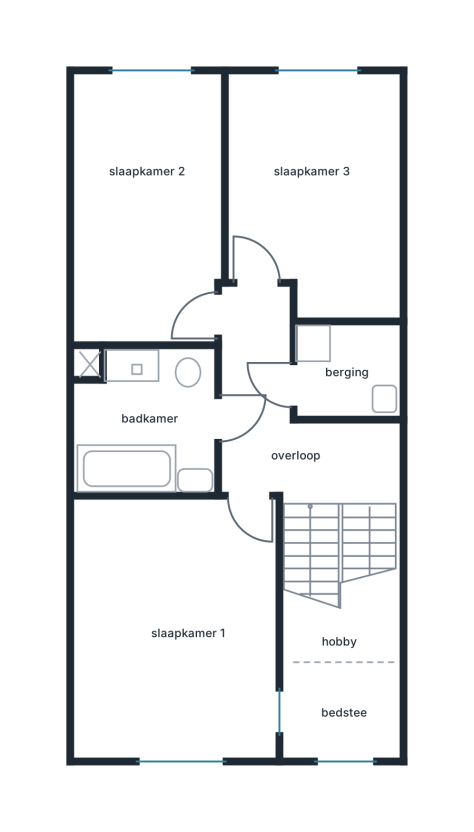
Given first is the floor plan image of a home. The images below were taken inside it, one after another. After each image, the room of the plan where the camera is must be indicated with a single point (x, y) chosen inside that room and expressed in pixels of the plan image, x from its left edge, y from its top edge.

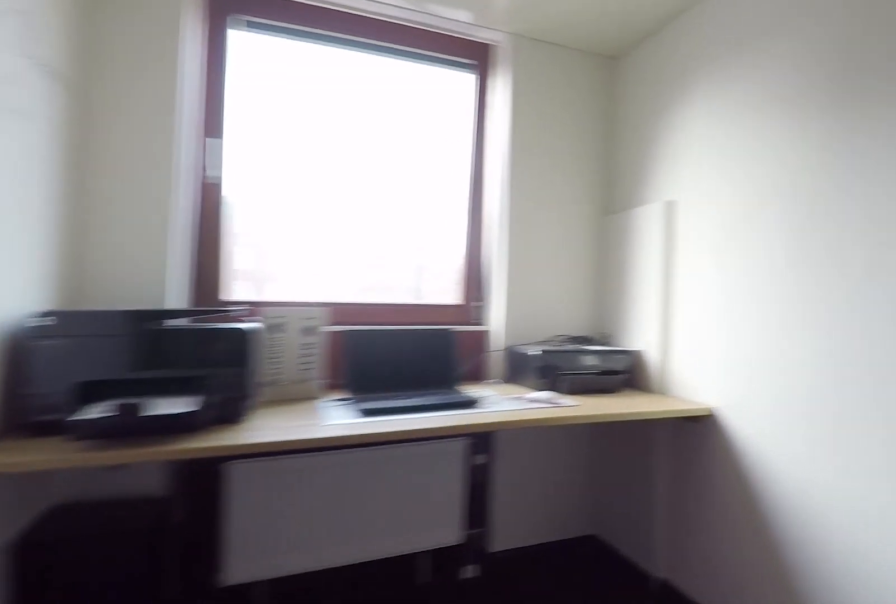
(343, 671)
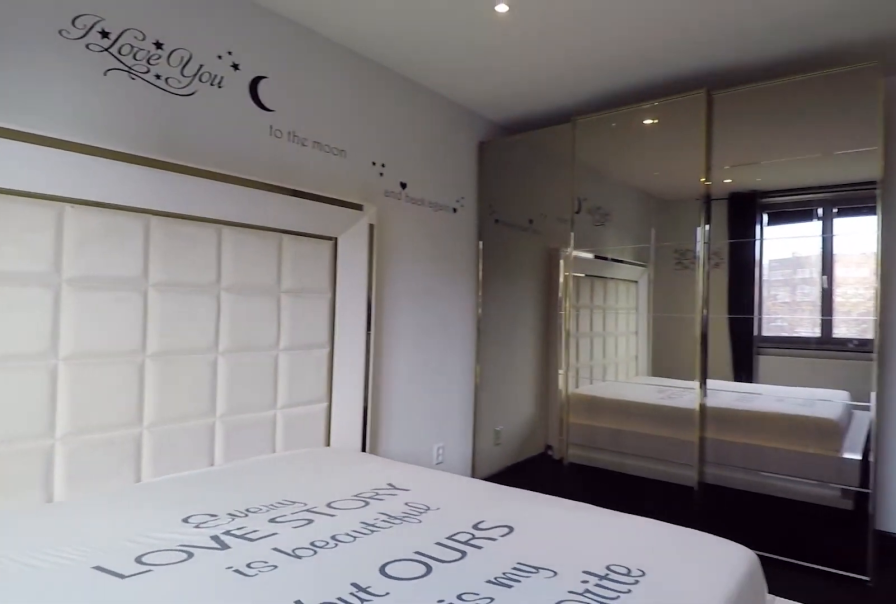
(178, 627)
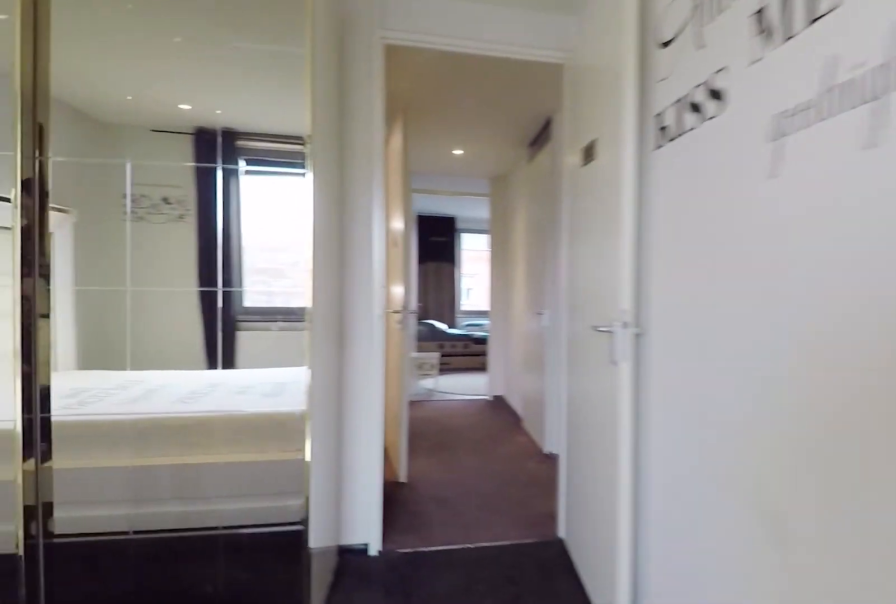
(178, 627)
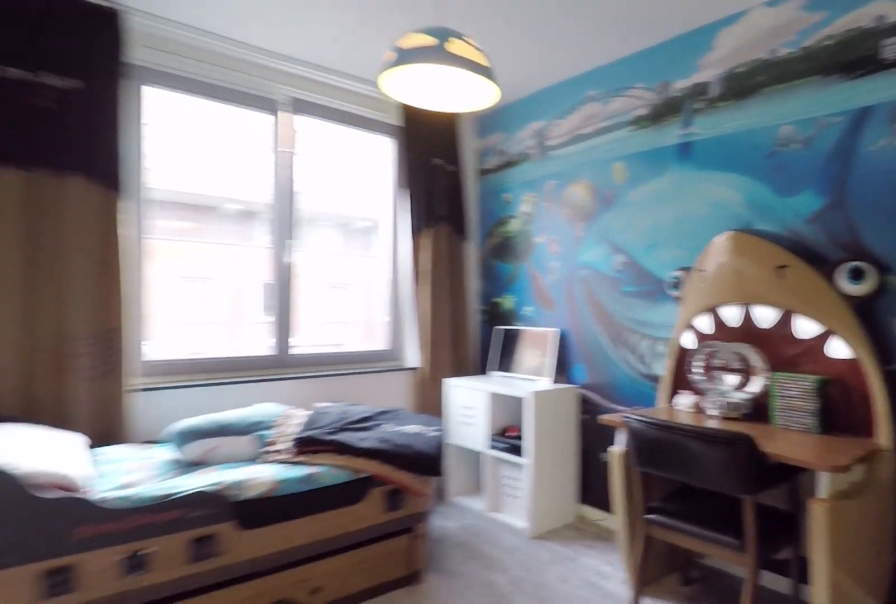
(315, 191)
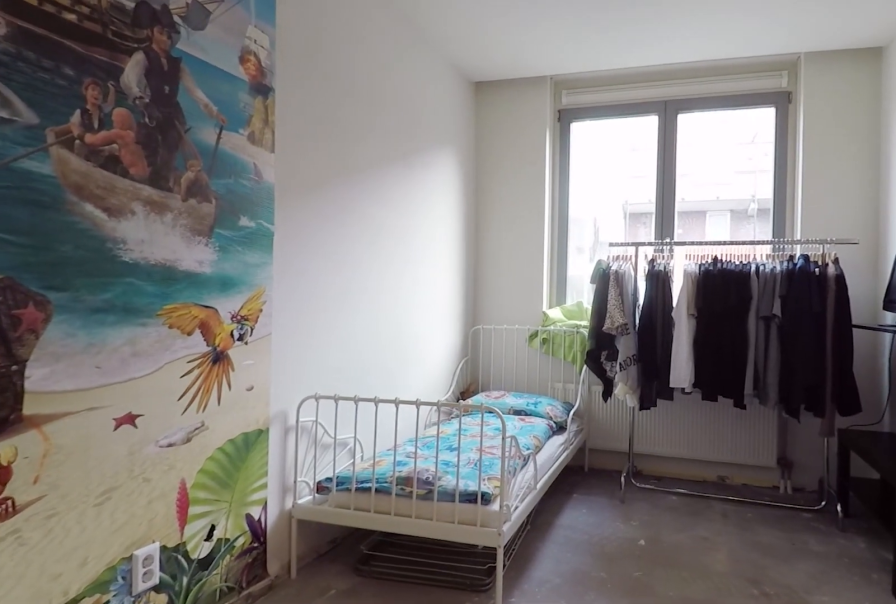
(148, 209)
